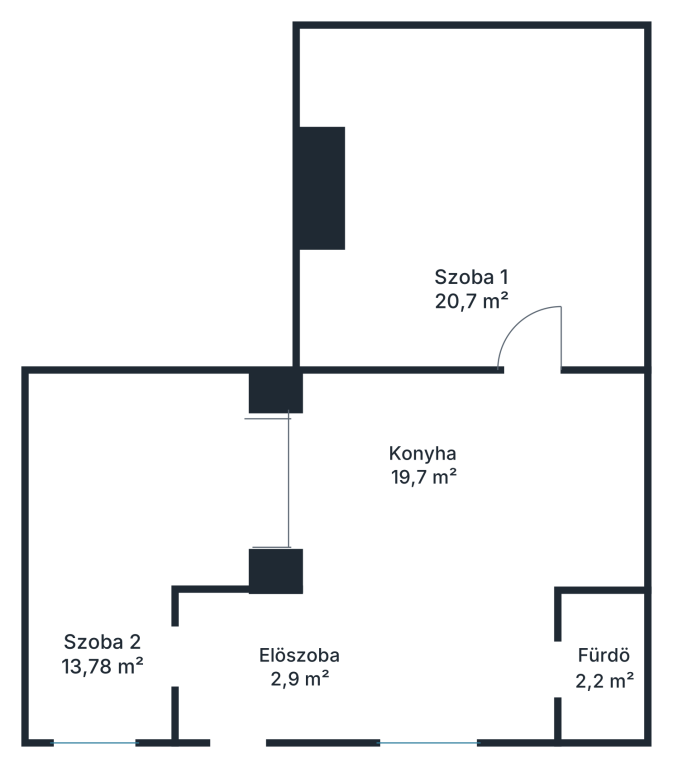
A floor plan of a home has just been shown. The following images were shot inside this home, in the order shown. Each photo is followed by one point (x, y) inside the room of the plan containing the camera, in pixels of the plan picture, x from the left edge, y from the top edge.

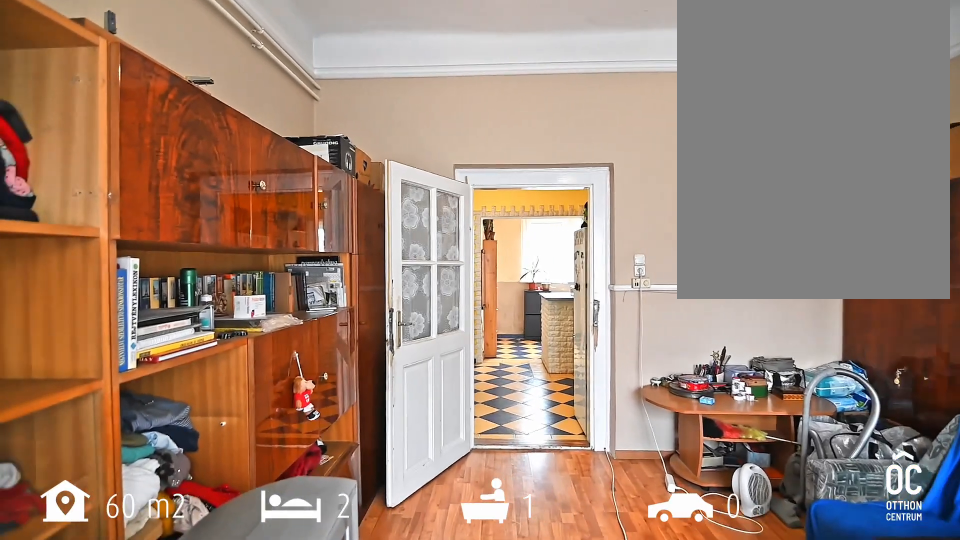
(480, 204)
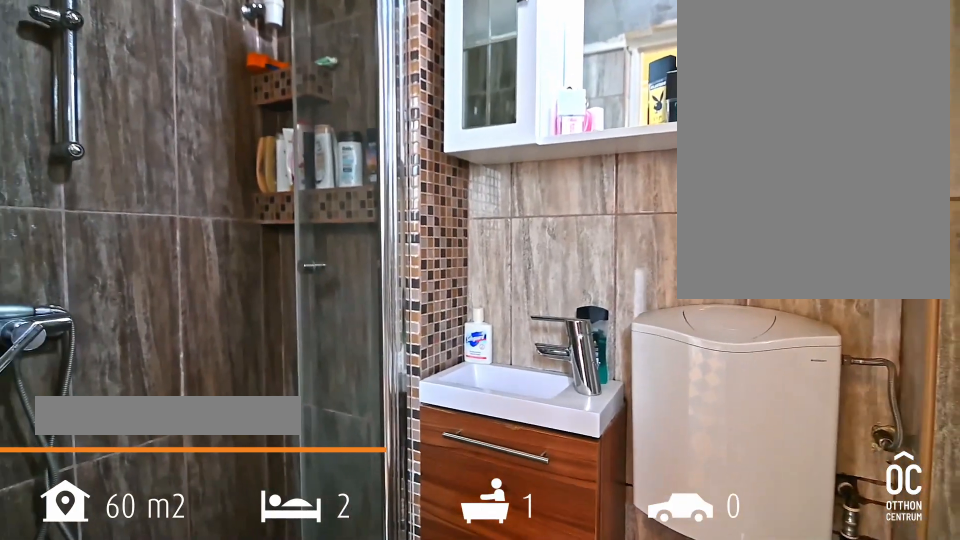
(602, 666)
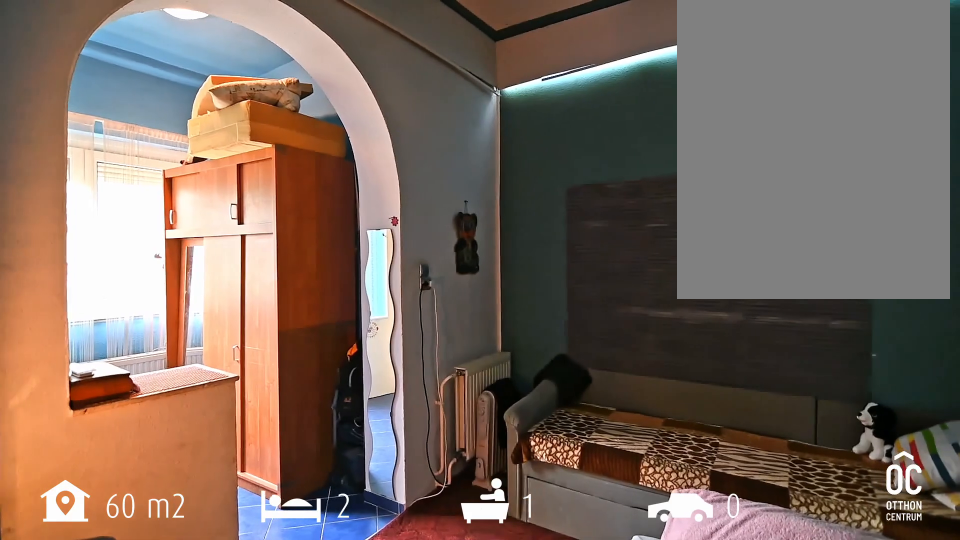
(111, 583)
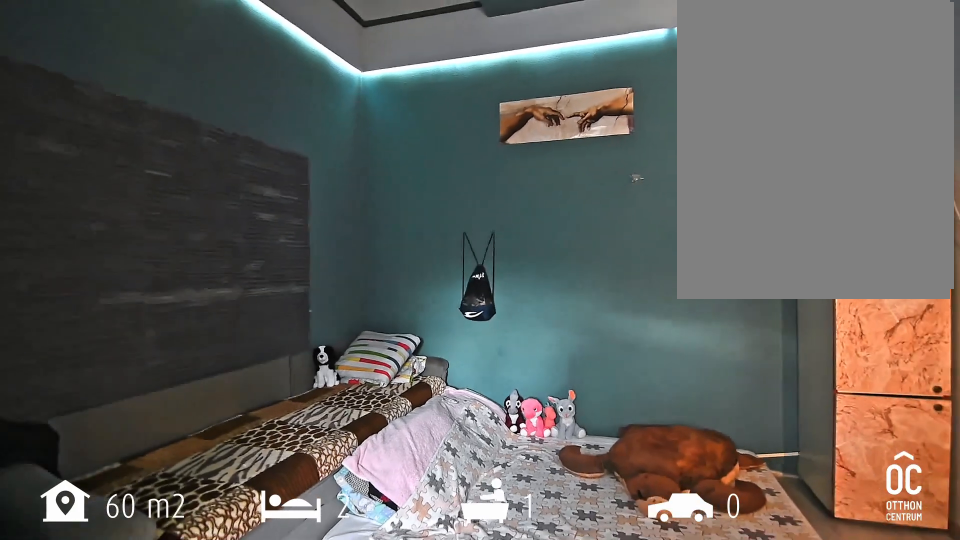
(111, 583)
